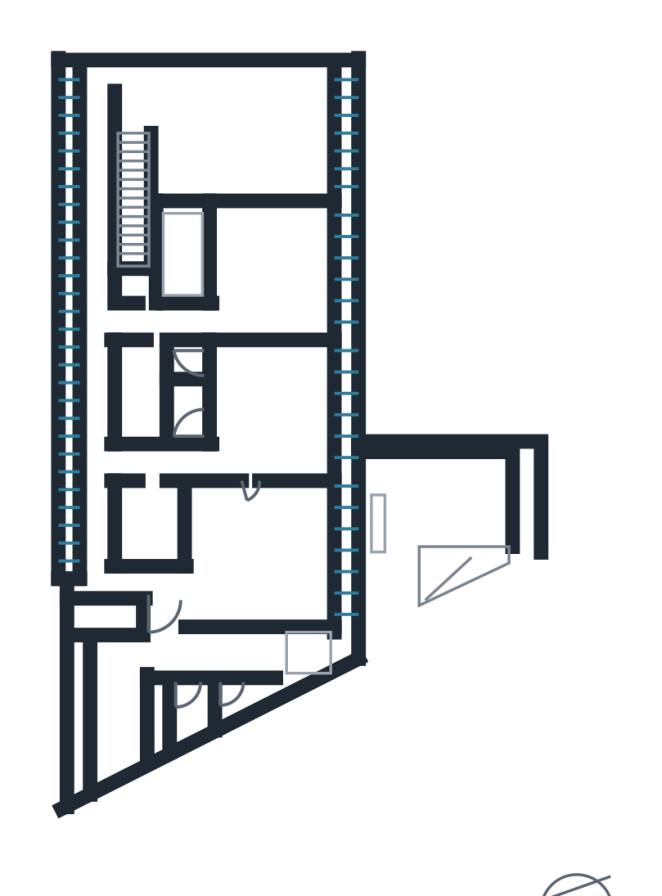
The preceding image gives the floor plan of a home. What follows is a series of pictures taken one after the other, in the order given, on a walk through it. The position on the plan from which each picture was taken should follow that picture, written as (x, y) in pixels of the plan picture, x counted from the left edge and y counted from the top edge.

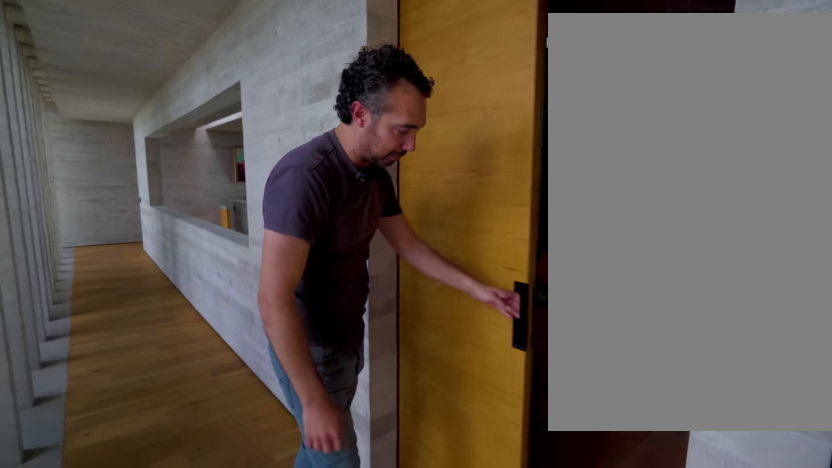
(90, 309)
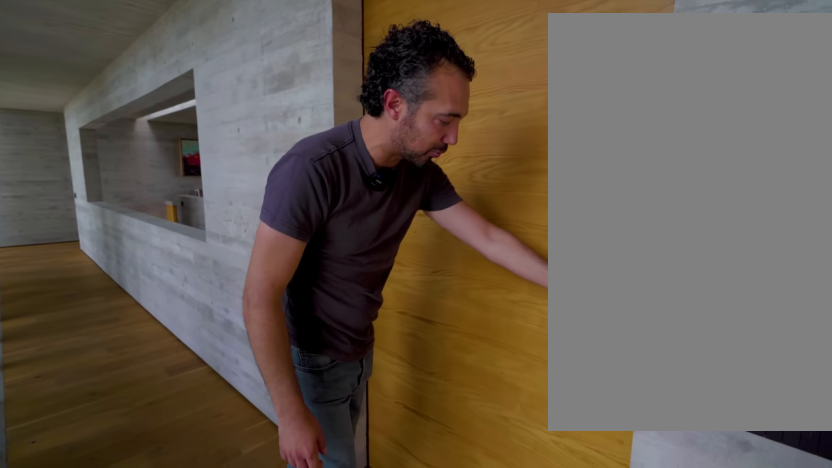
(90, 312)
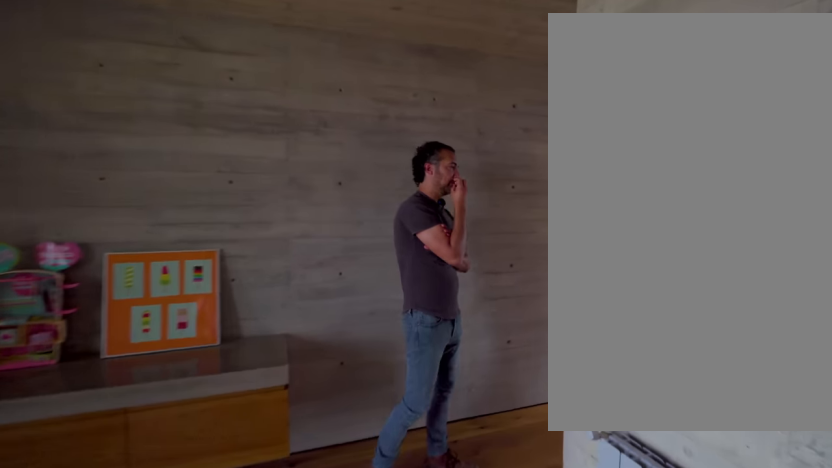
(239, 271)
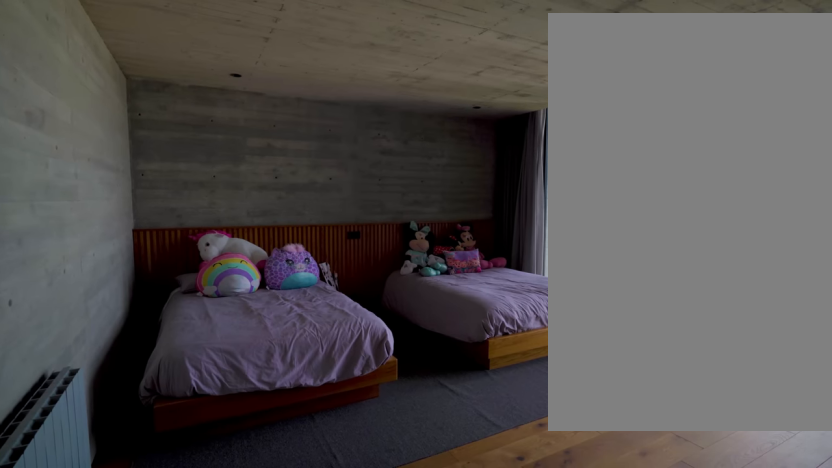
(231, 462)
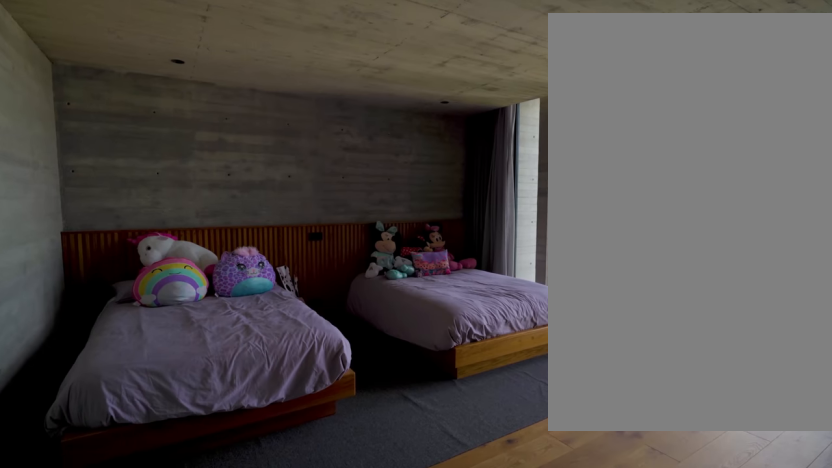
(230, 462)
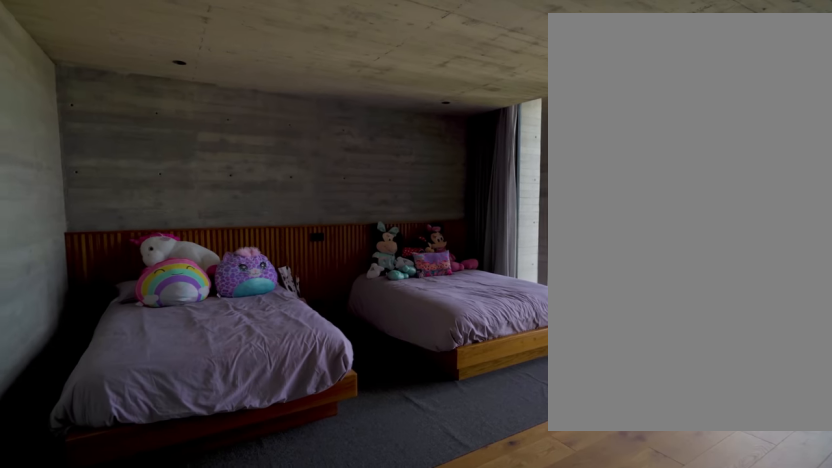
(230, 462)
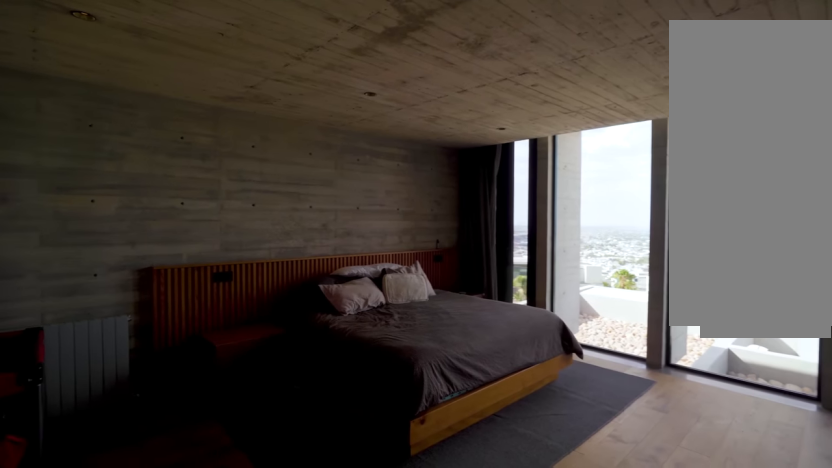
(194, 585)
